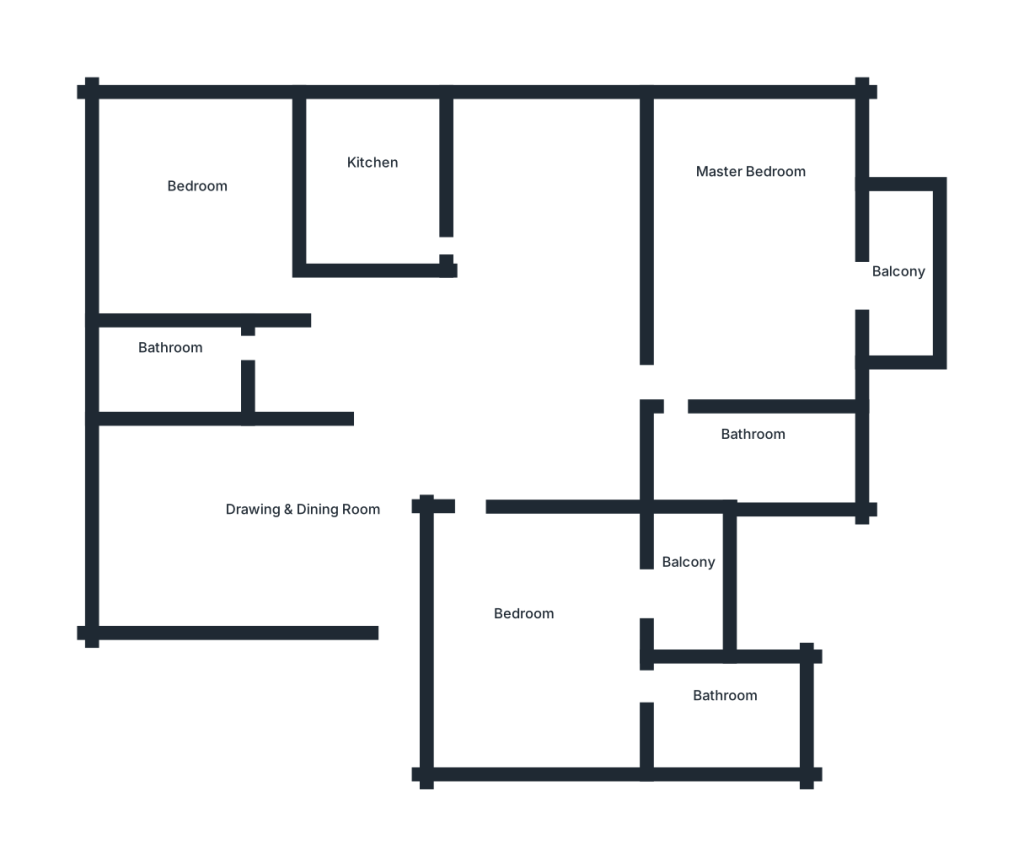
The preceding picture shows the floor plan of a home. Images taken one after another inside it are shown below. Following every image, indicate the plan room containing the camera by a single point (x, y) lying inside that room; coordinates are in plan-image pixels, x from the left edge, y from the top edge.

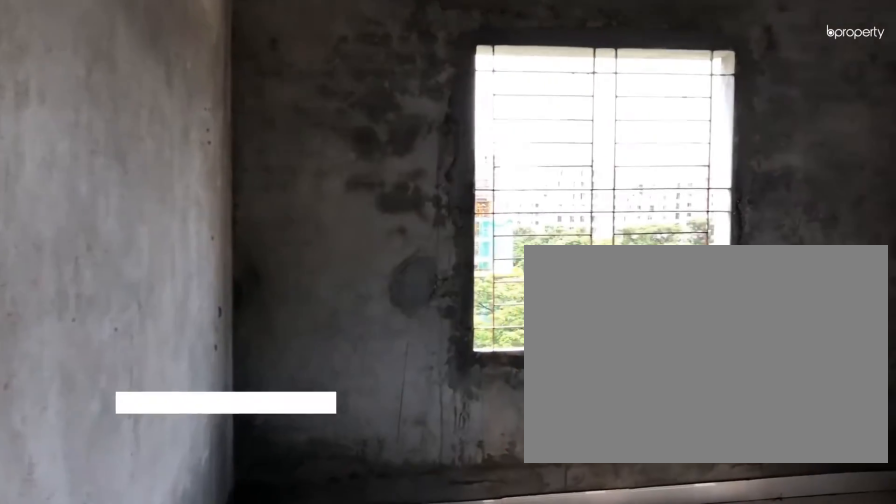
(199, 212)
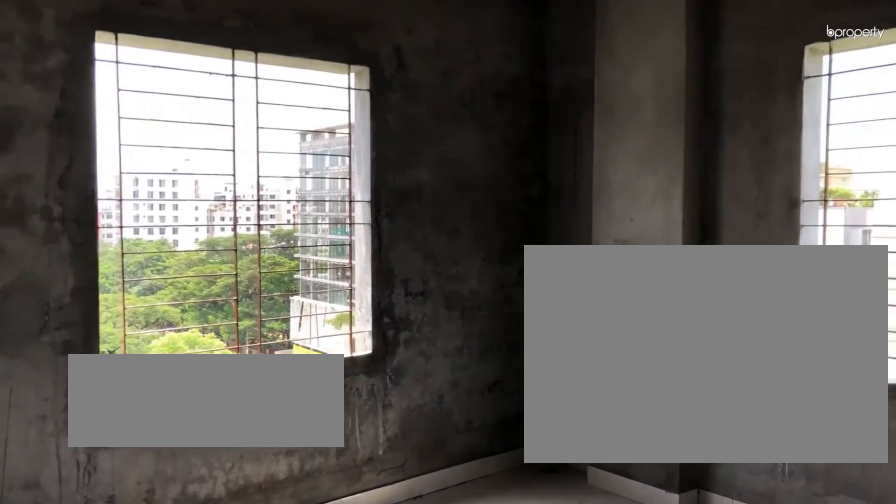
(199, 212)
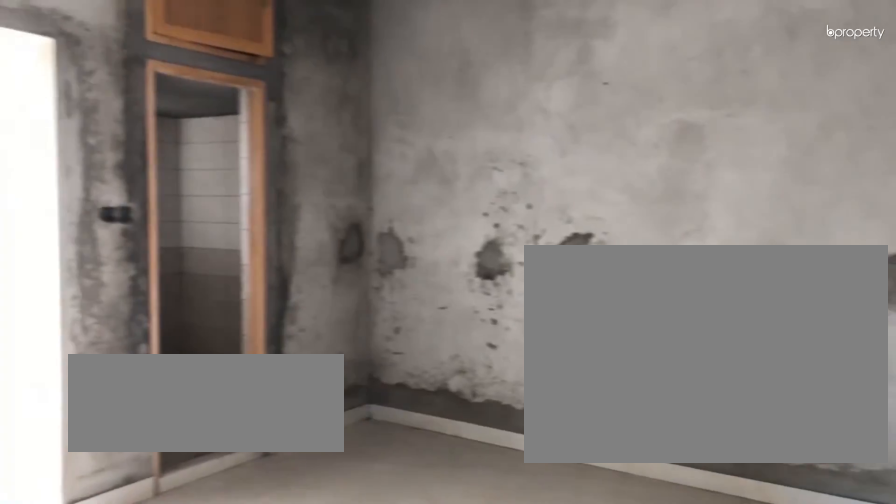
(508, 632)
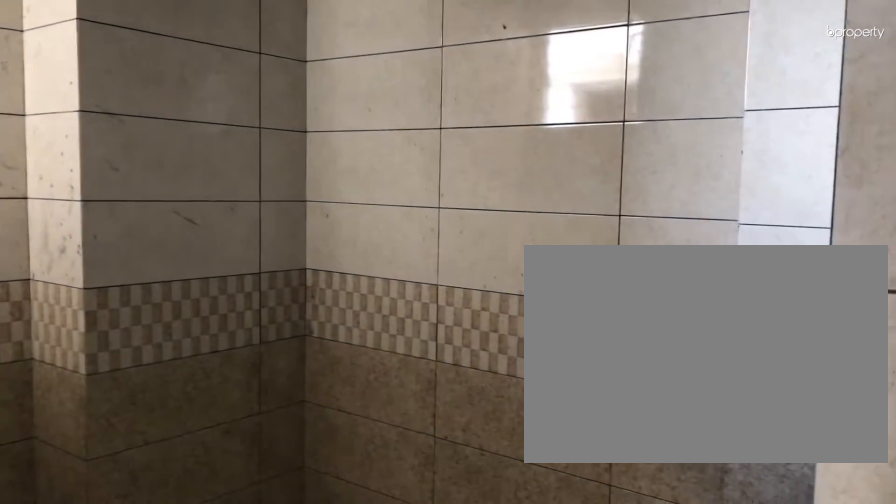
(723, 721)
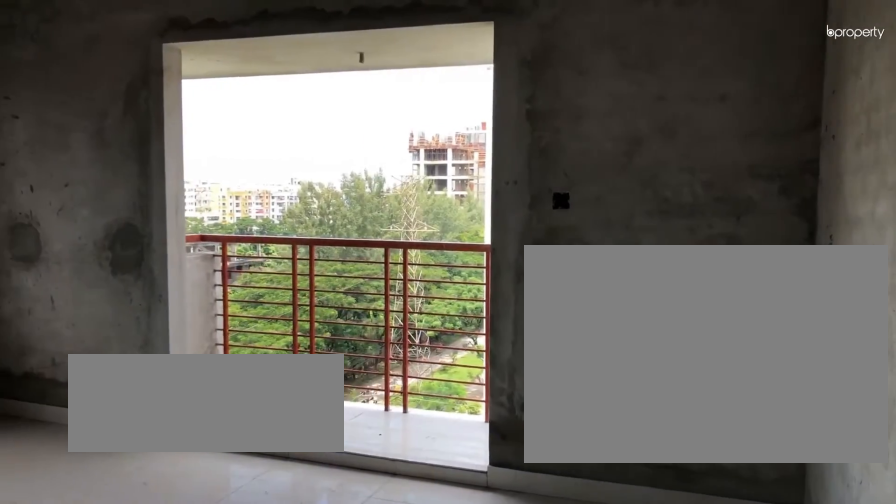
(746, 259)
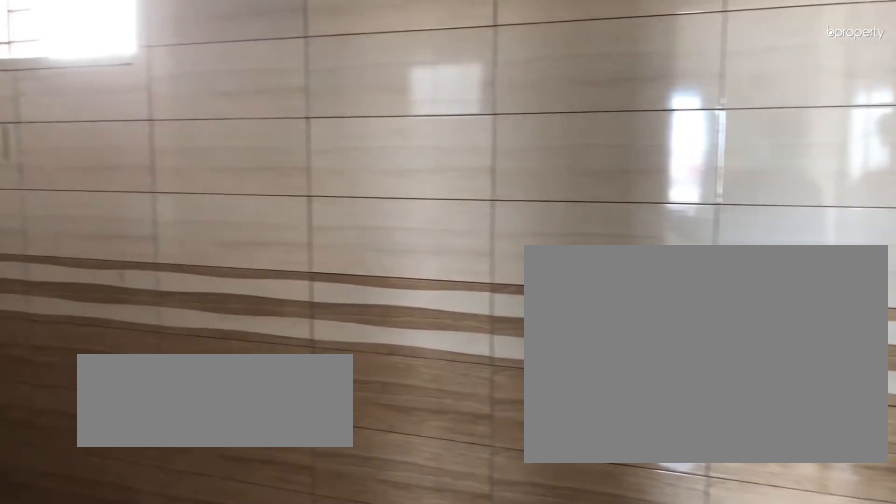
(737, 445)
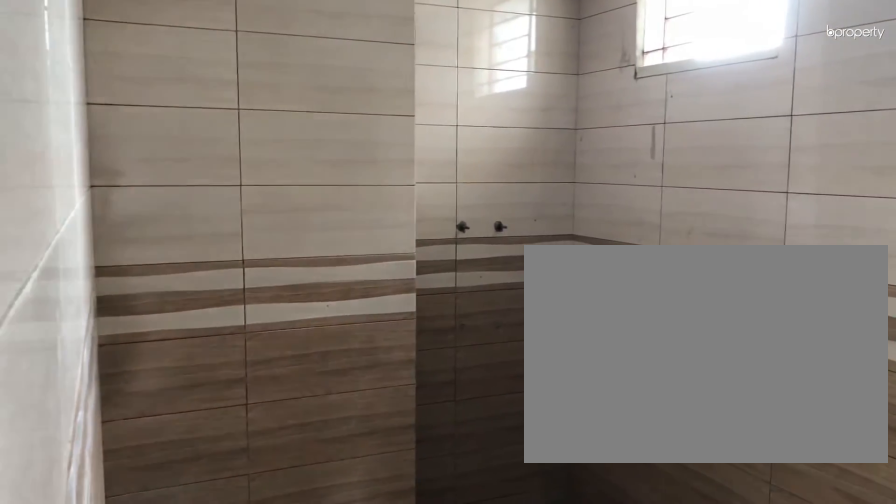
(737, 445)
